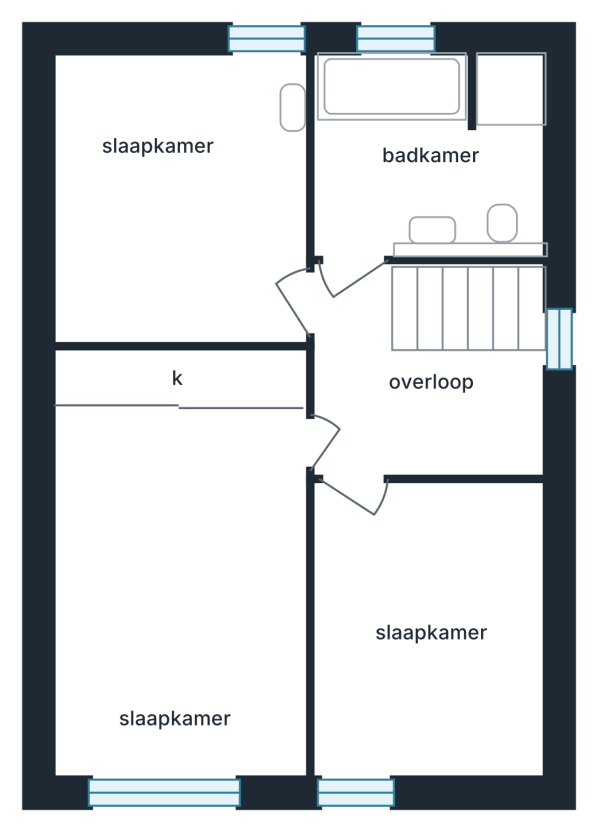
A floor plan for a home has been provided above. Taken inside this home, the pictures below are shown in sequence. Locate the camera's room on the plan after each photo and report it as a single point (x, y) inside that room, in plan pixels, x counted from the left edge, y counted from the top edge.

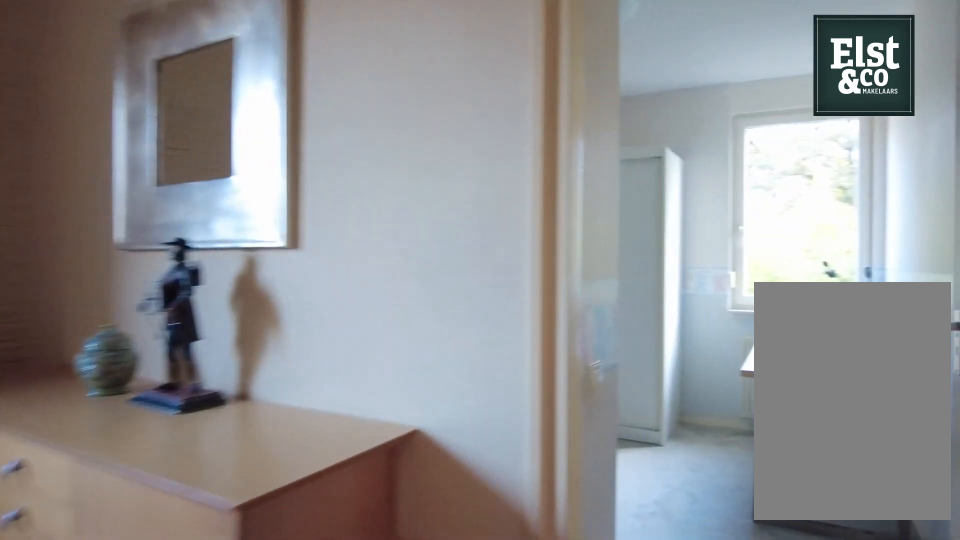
(419, 393)
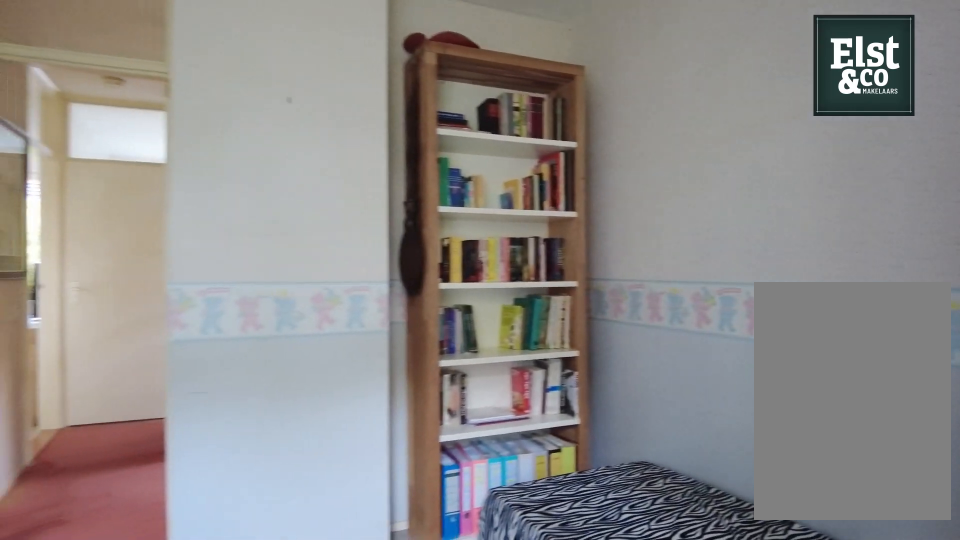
(480, 761)
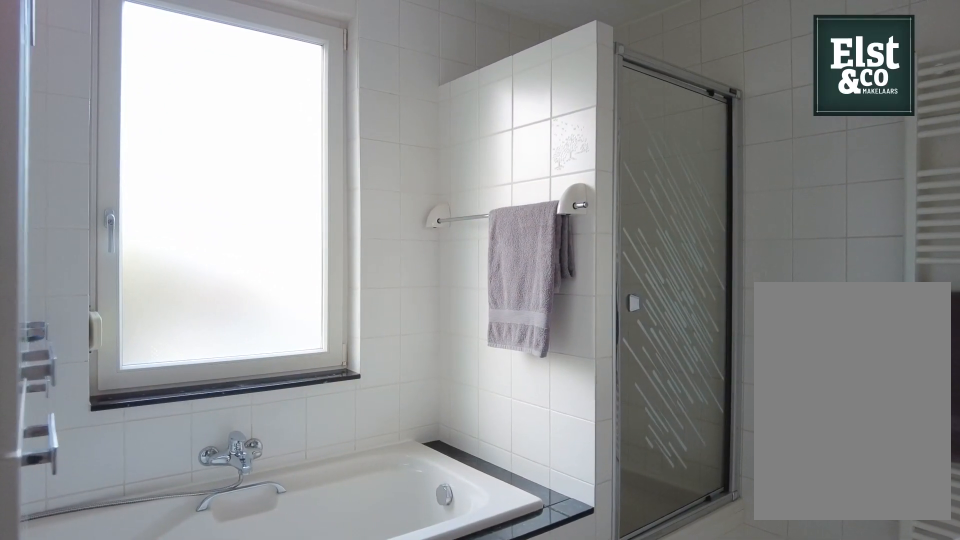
(437, 168)
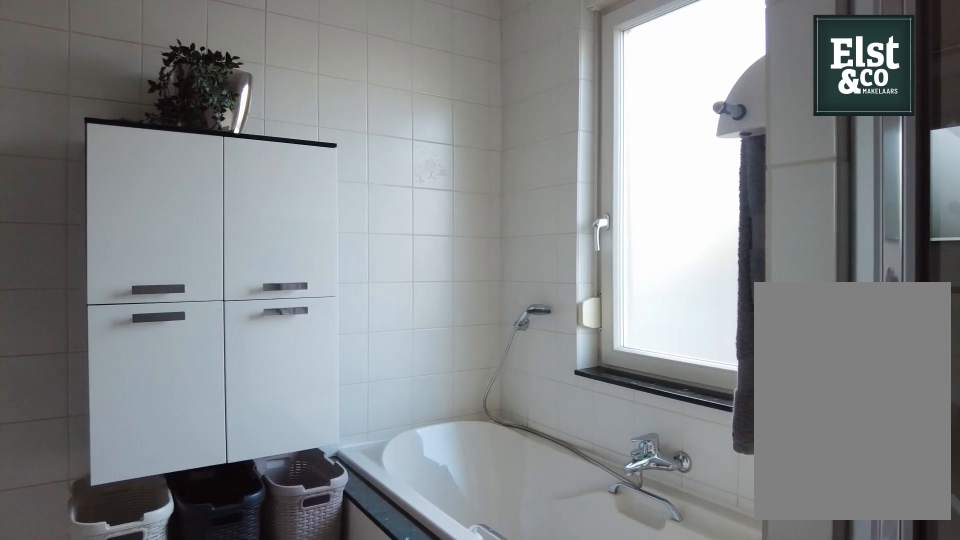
(437, 168)
